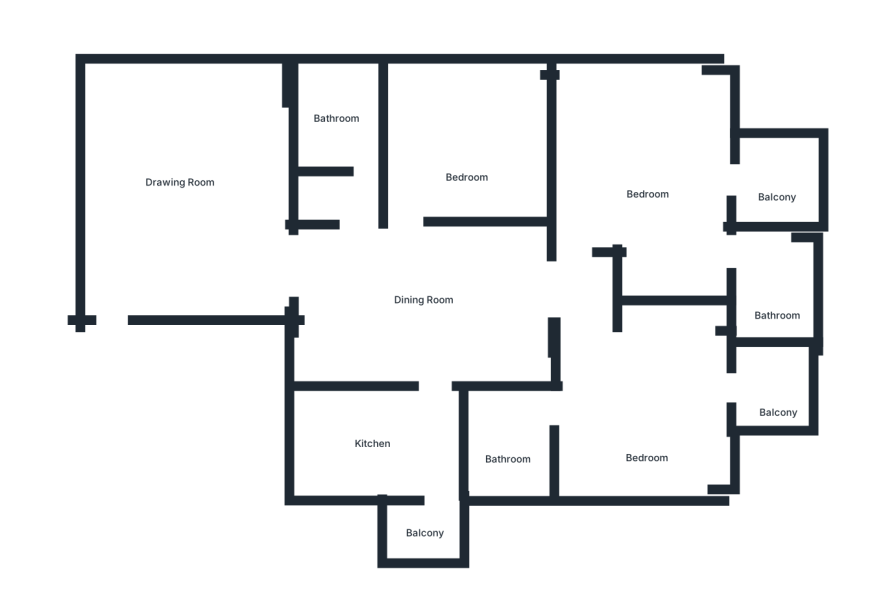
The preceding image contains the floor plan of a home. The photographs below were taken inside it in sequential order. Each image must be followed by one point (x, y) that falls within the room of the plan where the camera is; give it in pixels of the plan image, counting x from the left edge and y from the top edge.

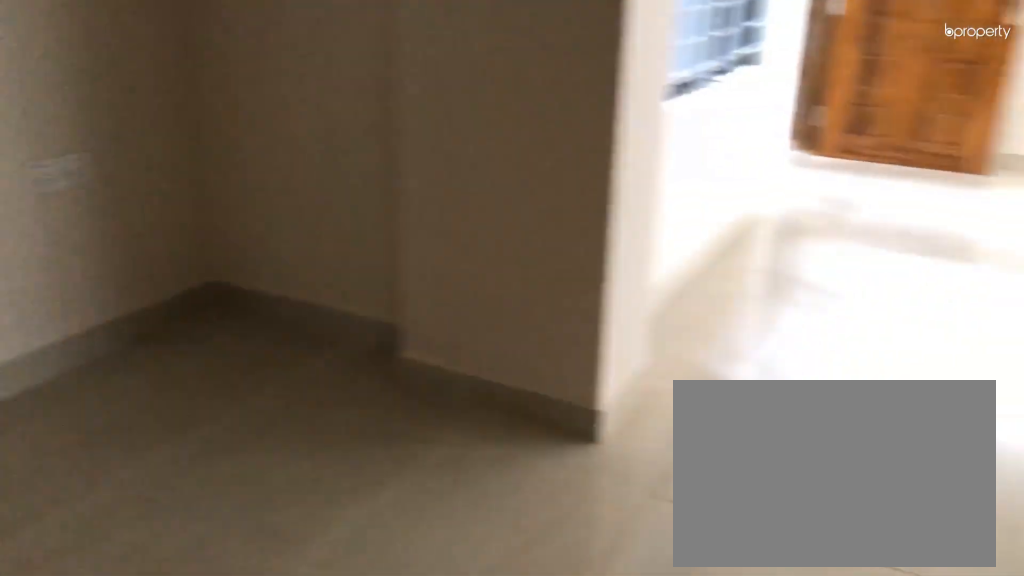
(427, 313)
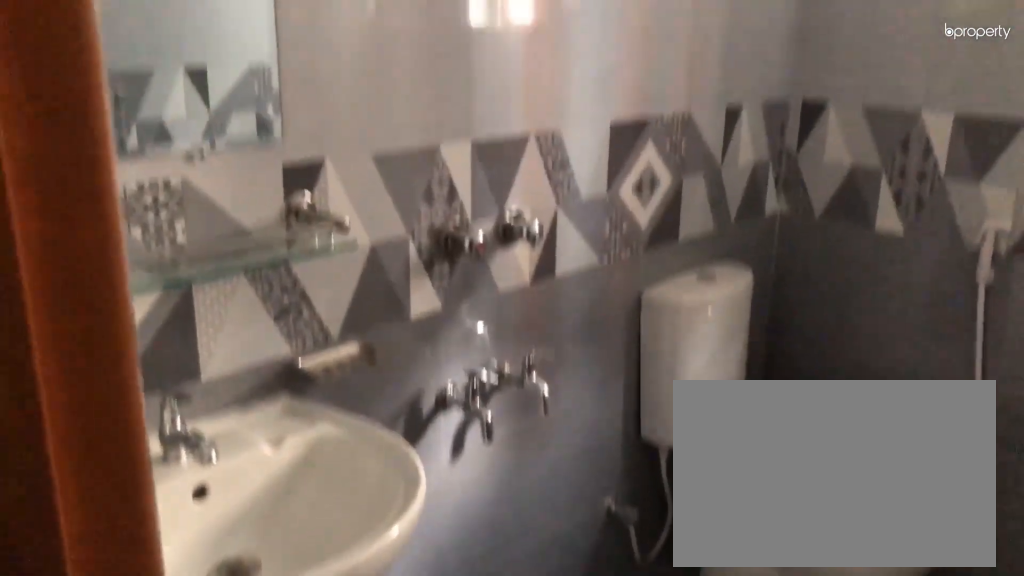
(346, 121)
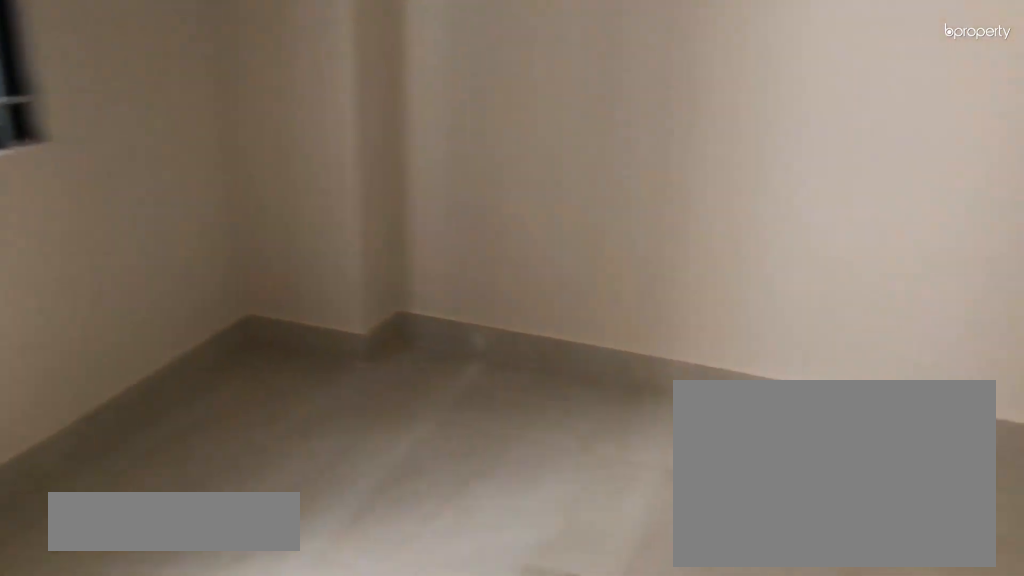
(443, 145)
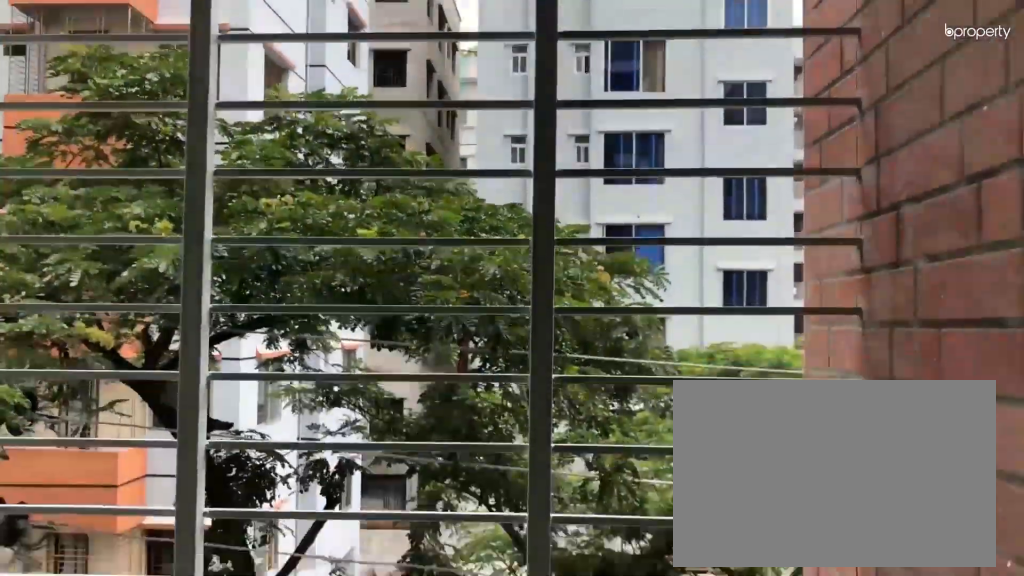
(772, 173)
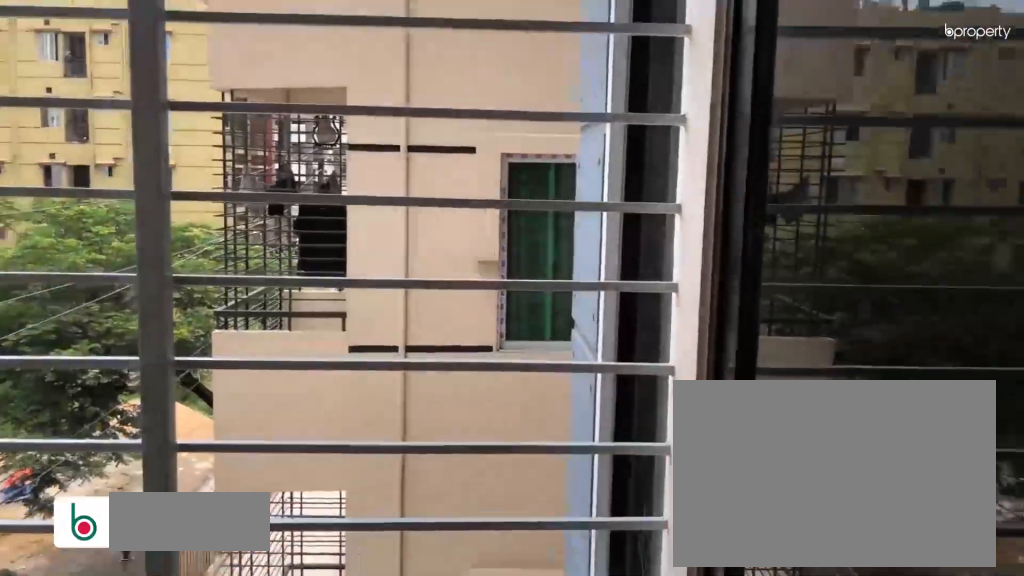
(770, 388)
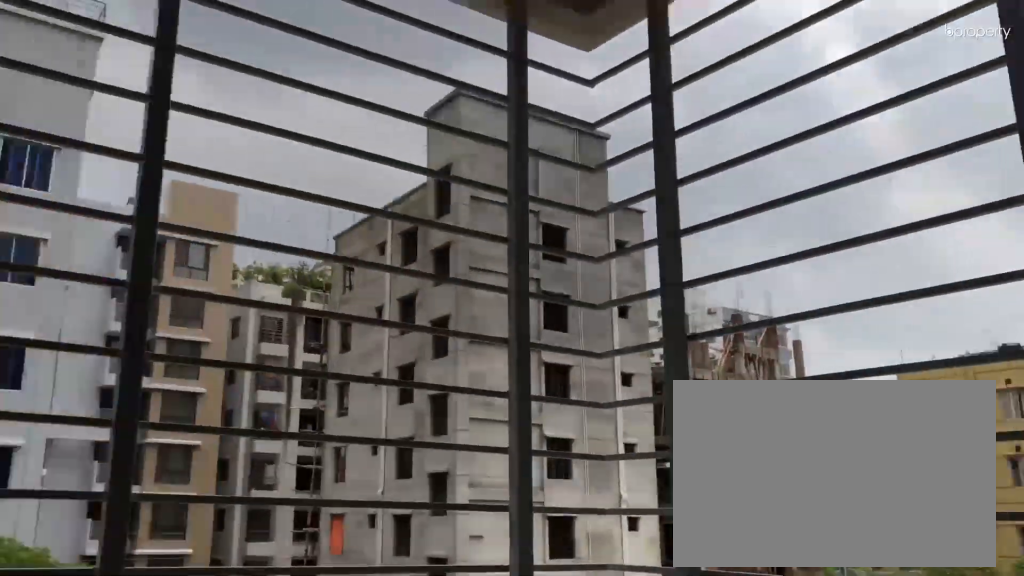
(770, 388)
